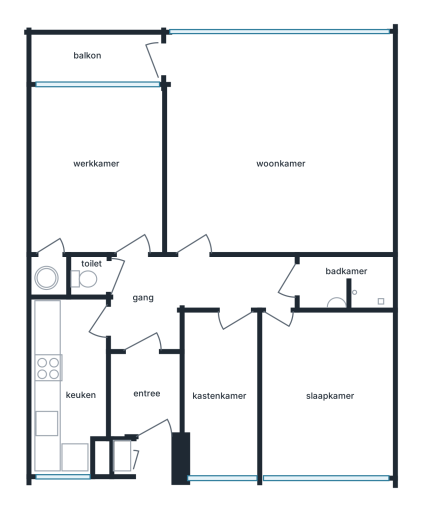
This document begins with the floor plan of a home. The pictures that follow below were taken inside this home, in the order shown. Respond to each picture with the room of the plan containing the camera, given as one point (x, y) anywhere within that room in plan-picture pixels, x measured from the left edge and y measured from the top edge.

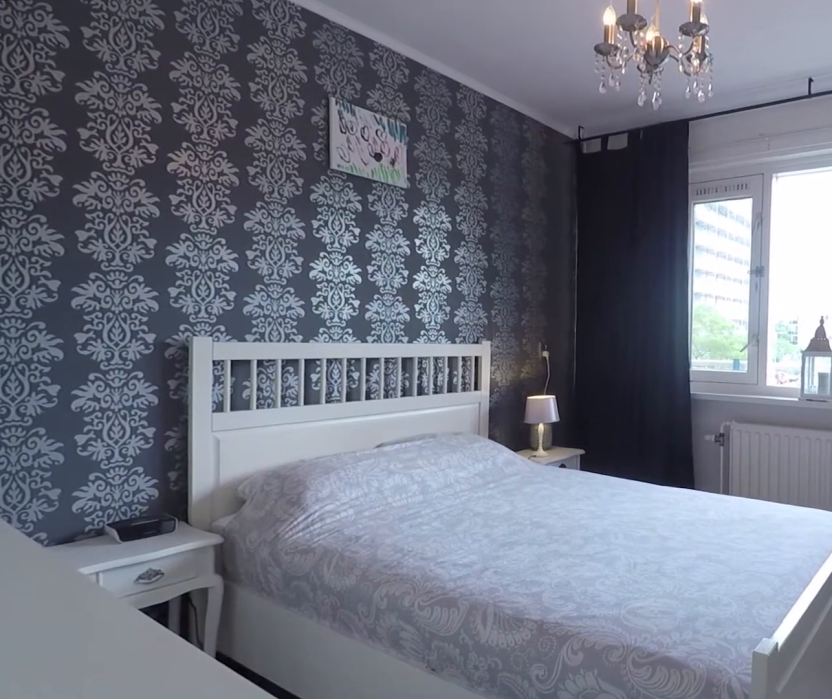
(325, 394)
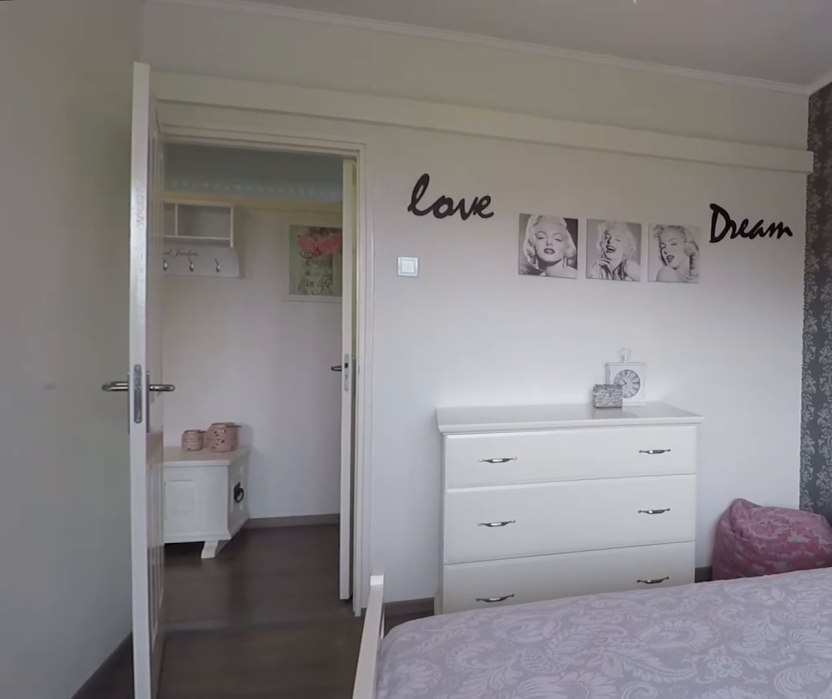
(325, 394)
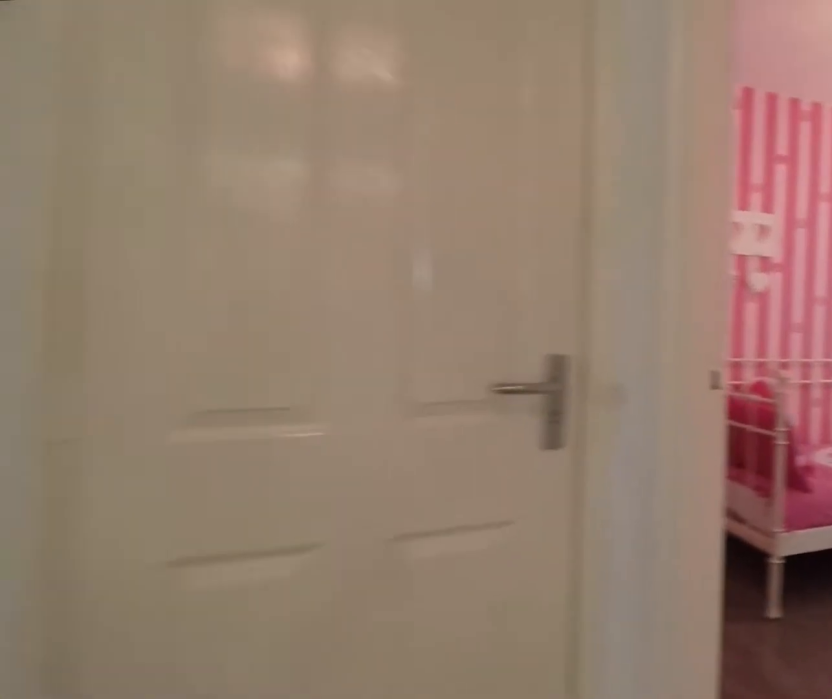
(190, 292)
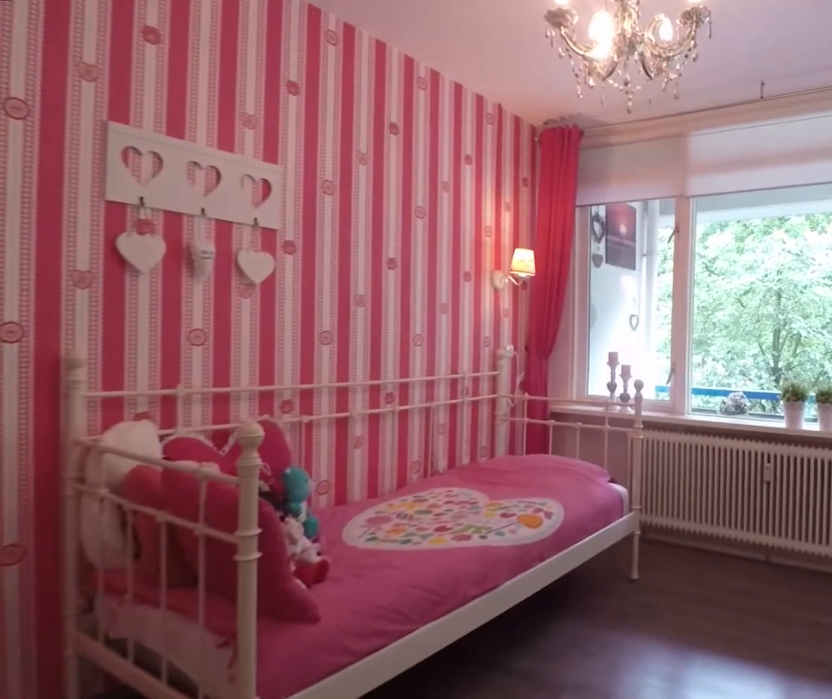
(98, 173)
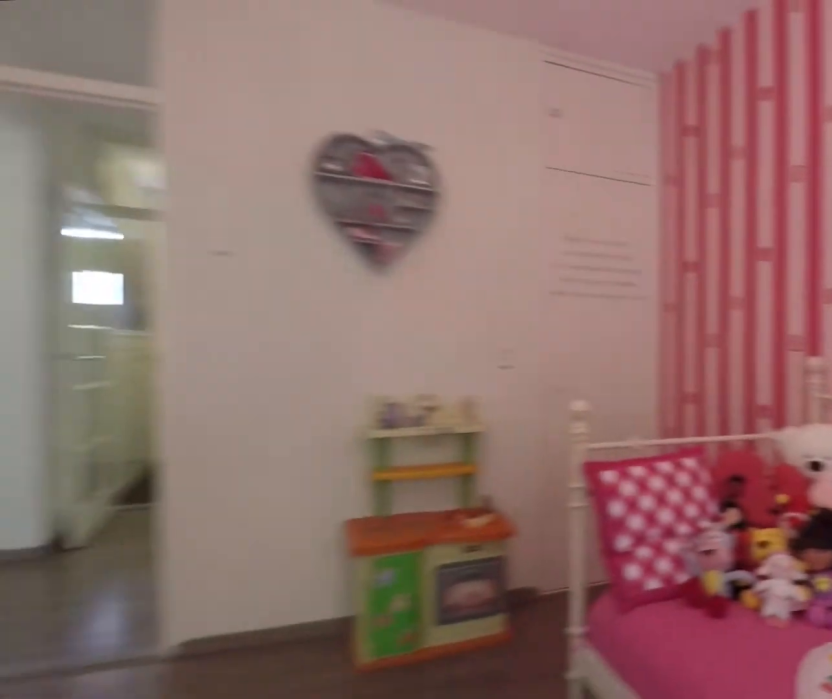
(98, 173)
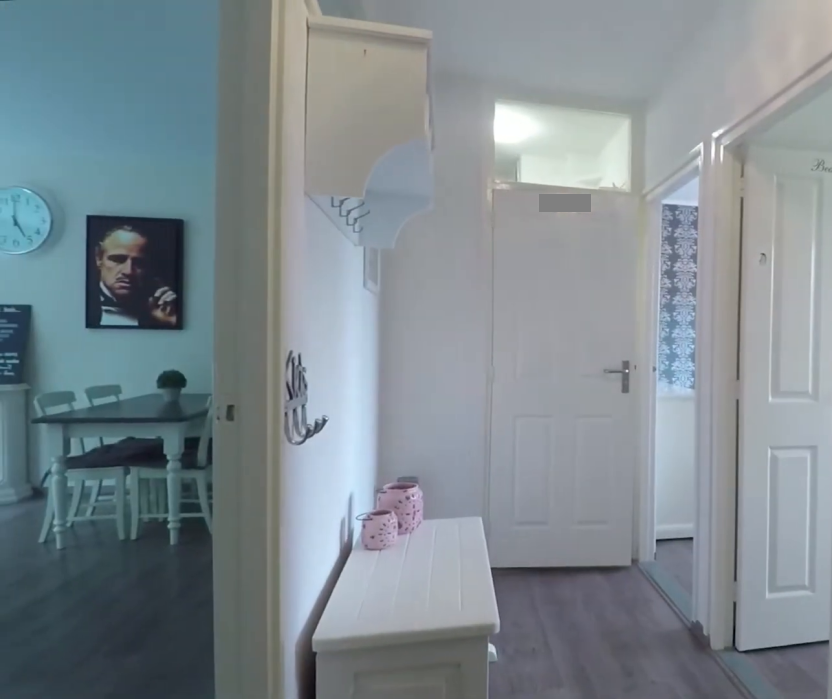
(190, 292)
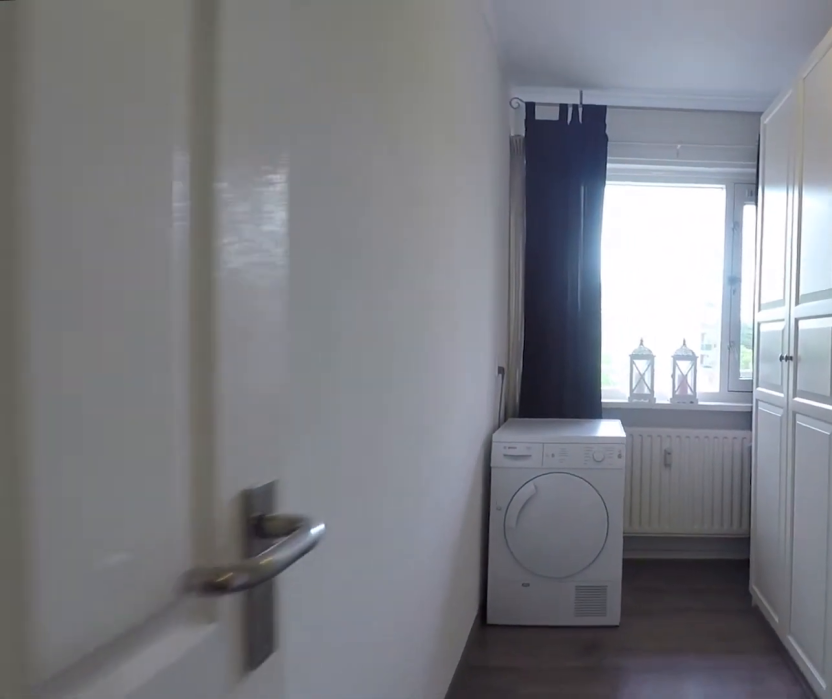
(221, 393)
